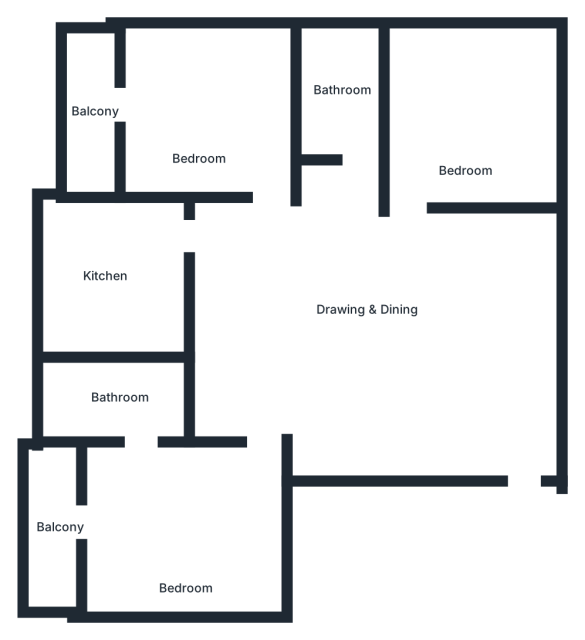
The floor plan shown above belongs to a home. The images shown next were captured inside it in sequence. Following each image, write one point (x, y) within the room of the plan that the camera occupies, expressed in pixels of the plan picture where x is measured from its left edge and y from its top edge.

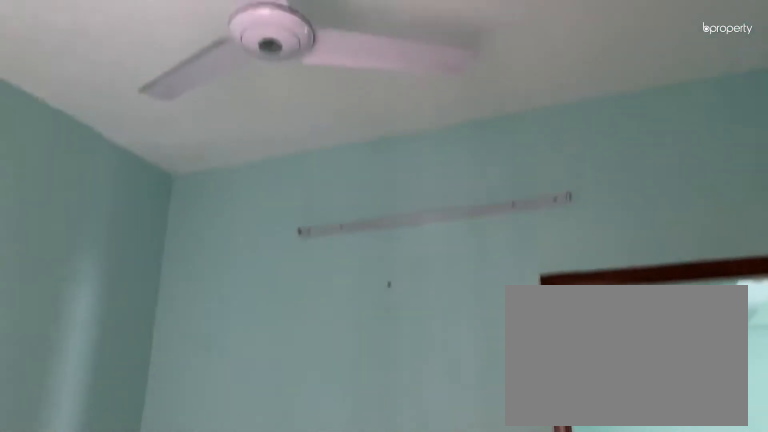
(466, 118)
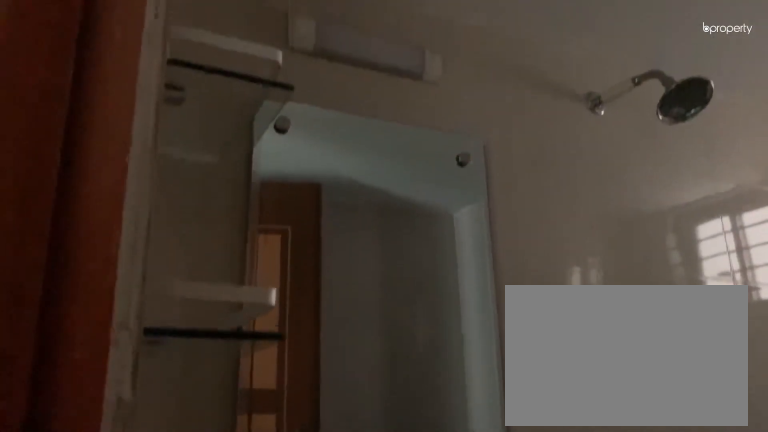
(345, 105)
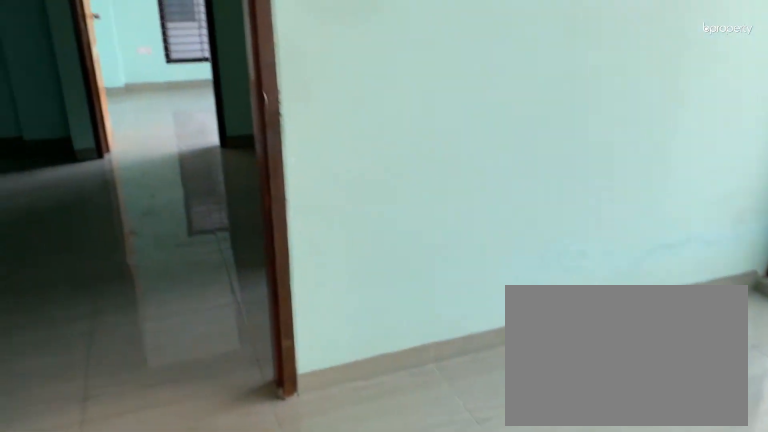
(197, 109)
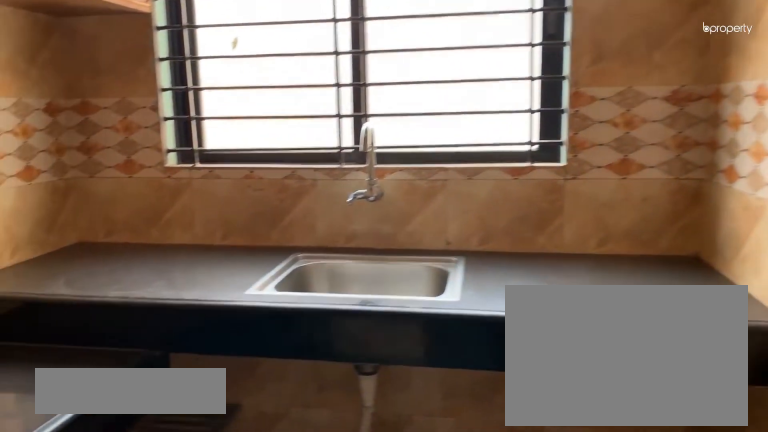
(103, 253)
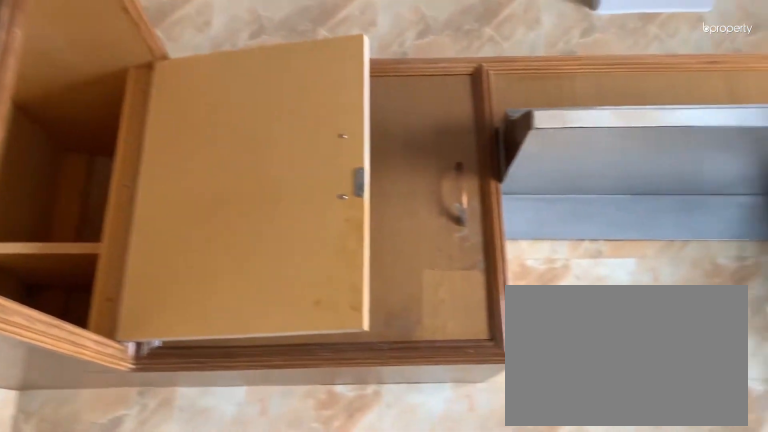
(103, 252)
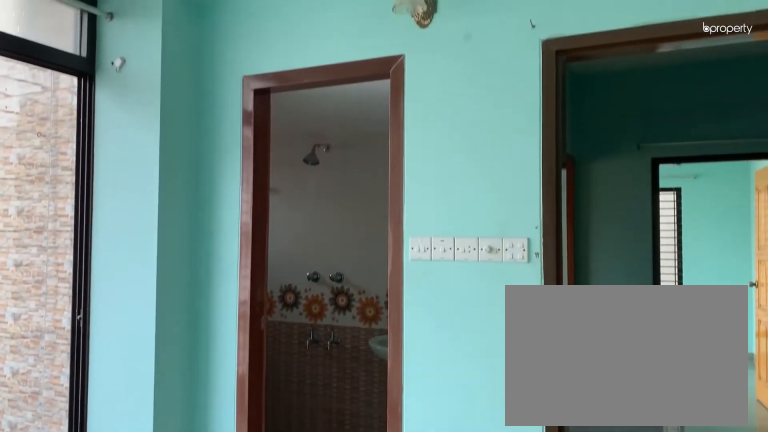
(175, 538)
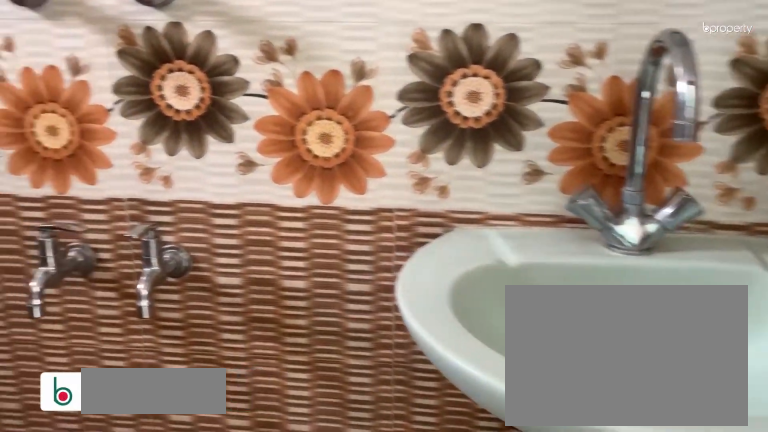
(126, 405)
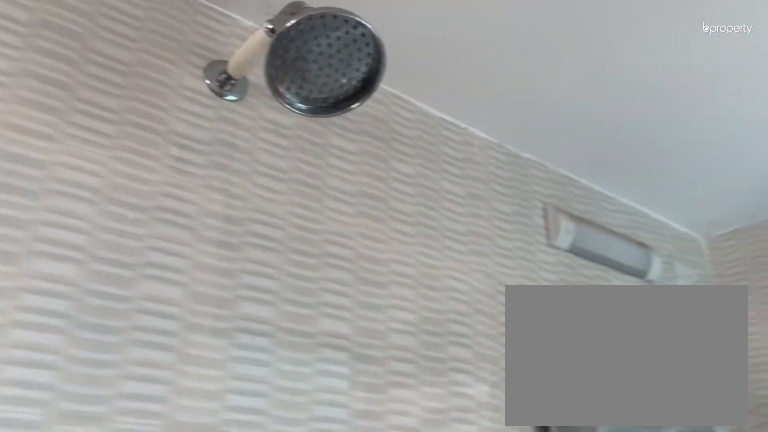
(126, 405)
